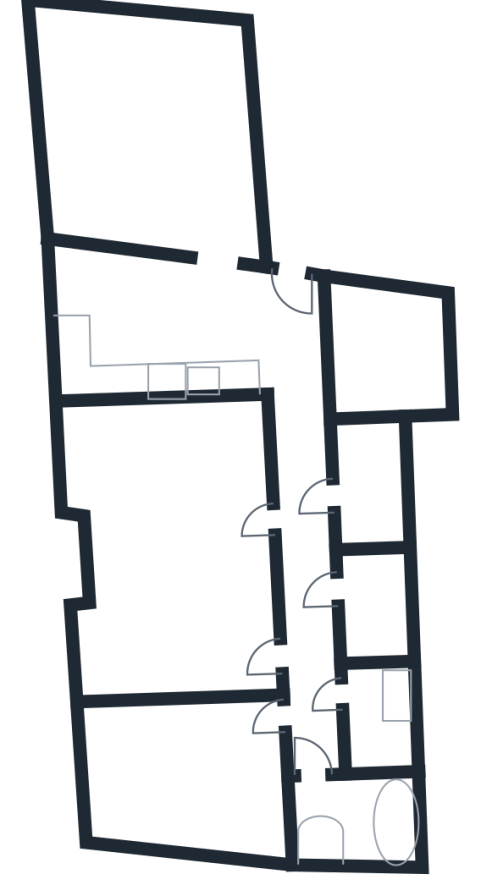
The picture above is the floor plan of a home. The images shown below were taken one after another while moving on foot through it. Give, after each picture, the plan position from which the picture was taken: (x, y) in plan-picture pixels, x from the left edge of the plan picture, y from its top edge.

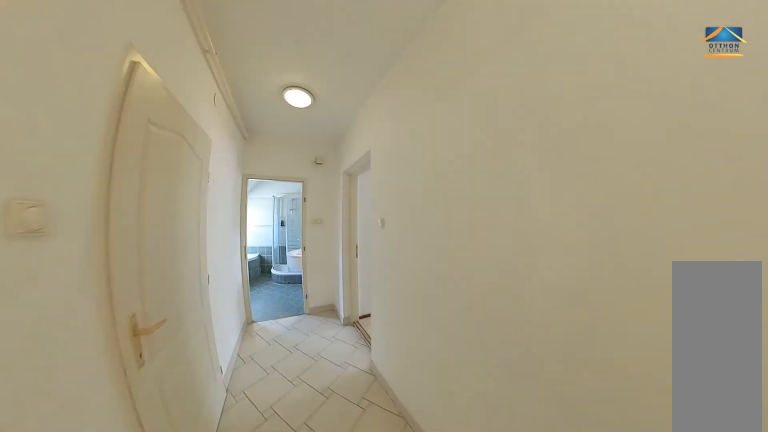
(329, 608)
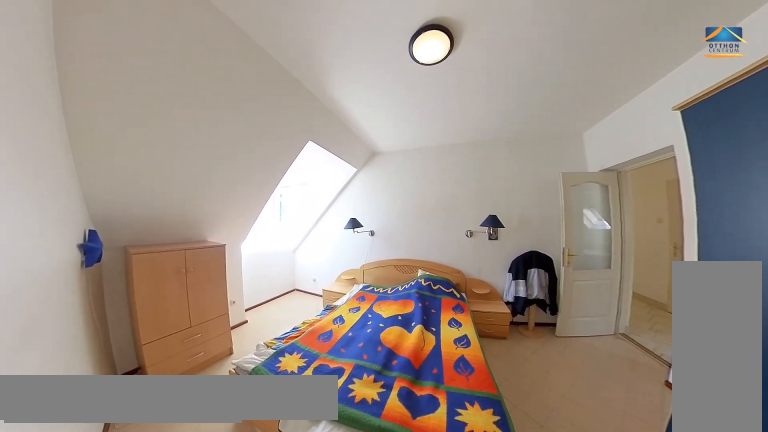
(245, 722)
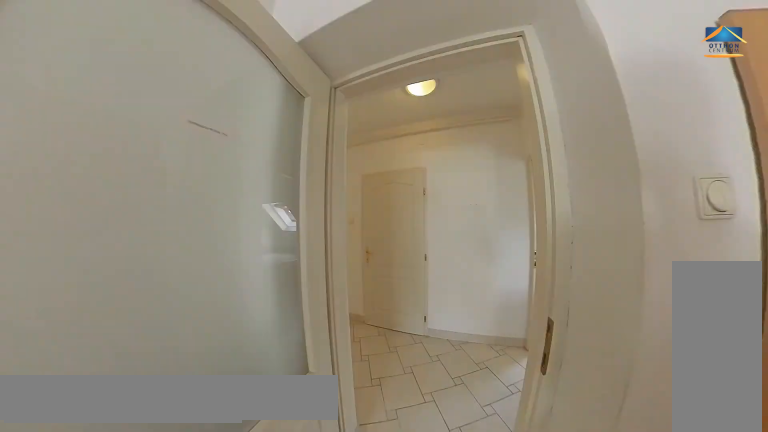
(288, 718)
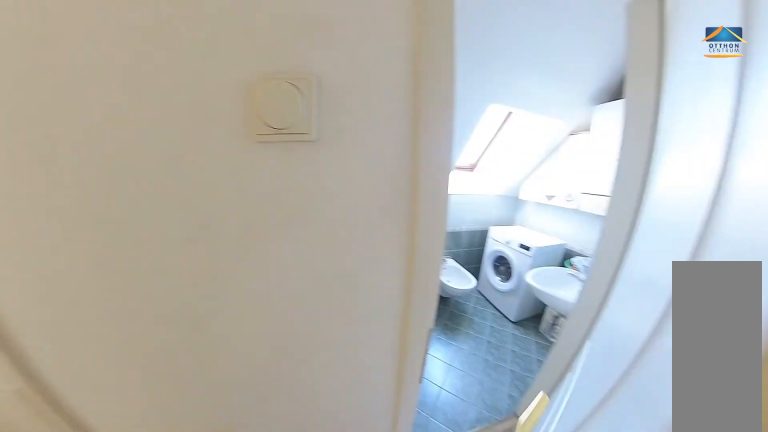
(339, 697)
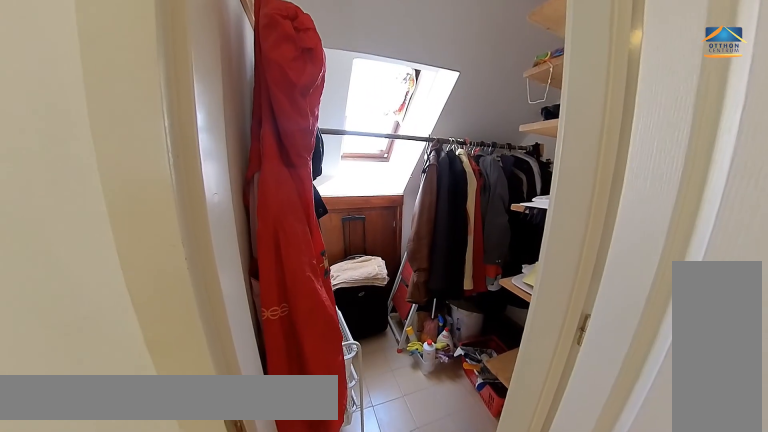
(316, 604)
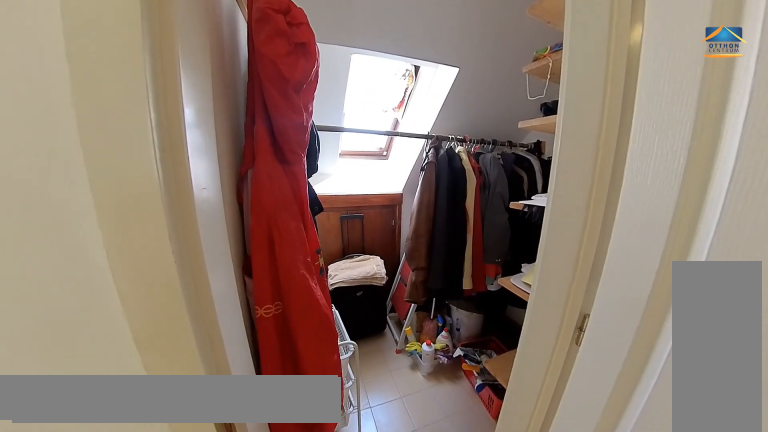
(316, 604)
